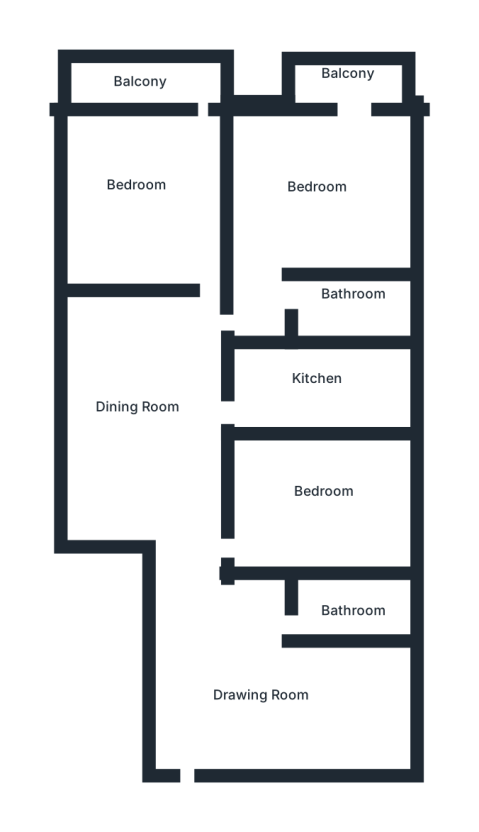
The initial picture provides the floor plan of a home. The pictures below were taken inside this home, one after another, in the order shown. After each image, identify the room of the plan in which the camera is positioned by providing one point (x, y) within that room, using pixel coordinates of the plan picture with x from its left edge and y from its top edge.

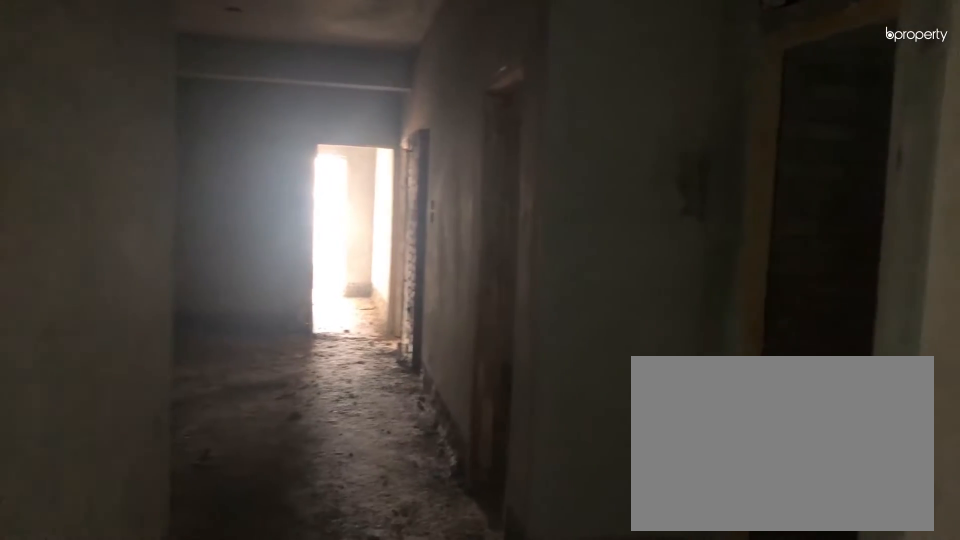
(238, 692)
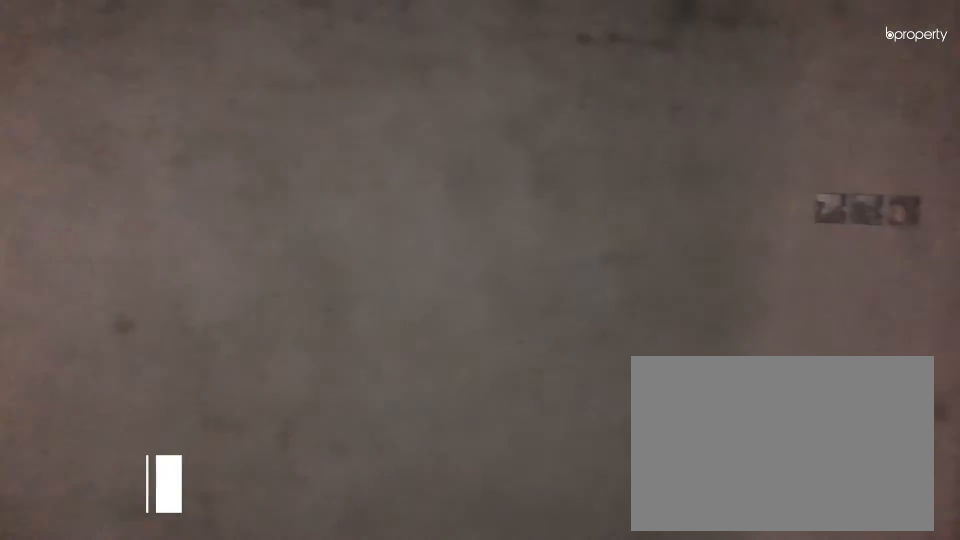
(238, 692)
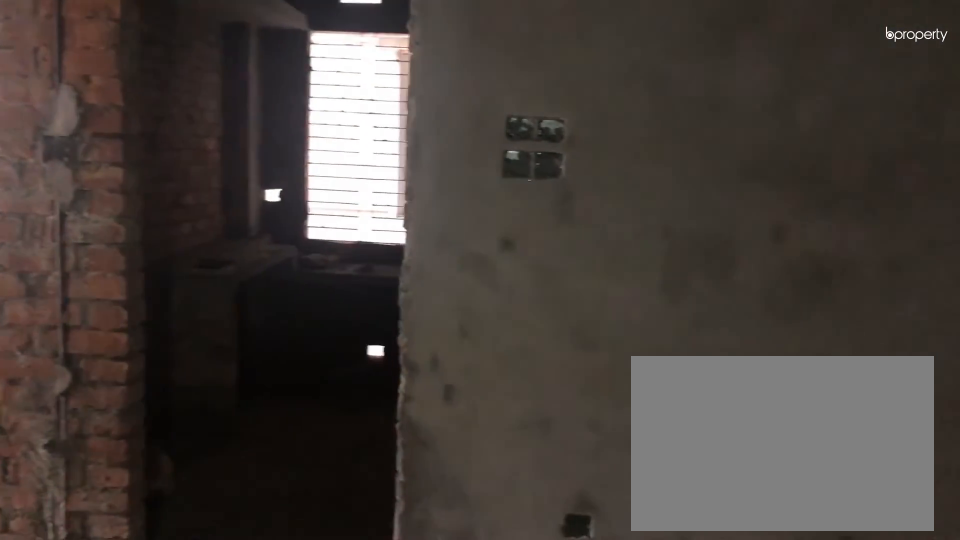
(153, 409)
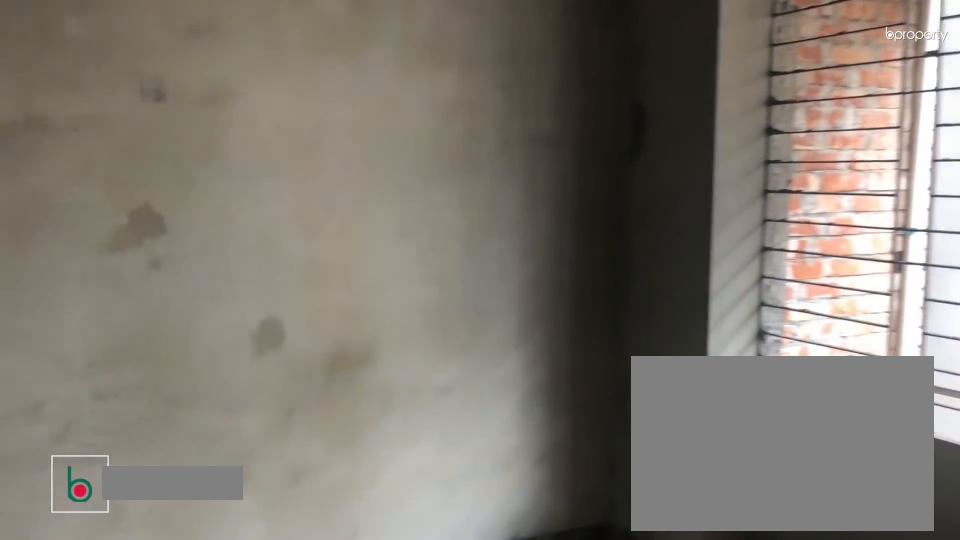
(158, 180)
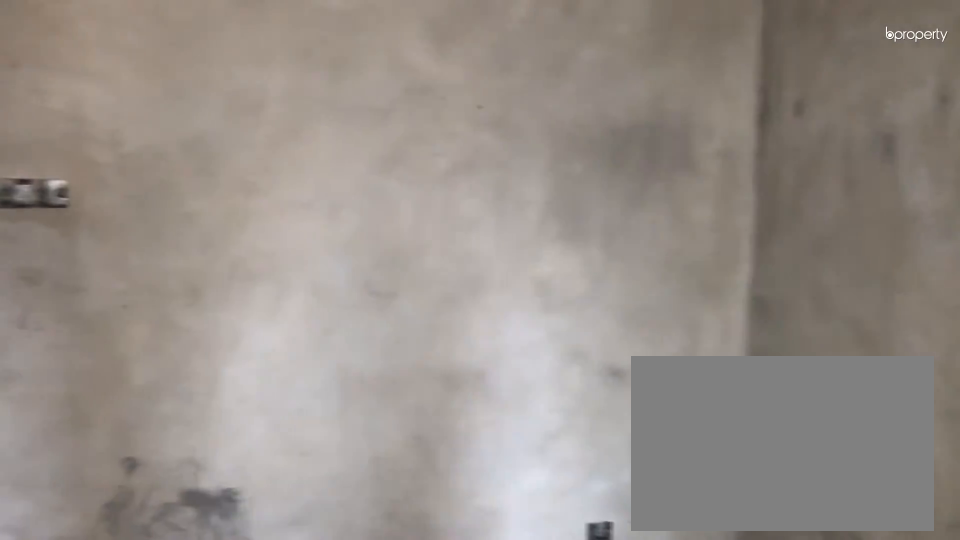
(158, 180)
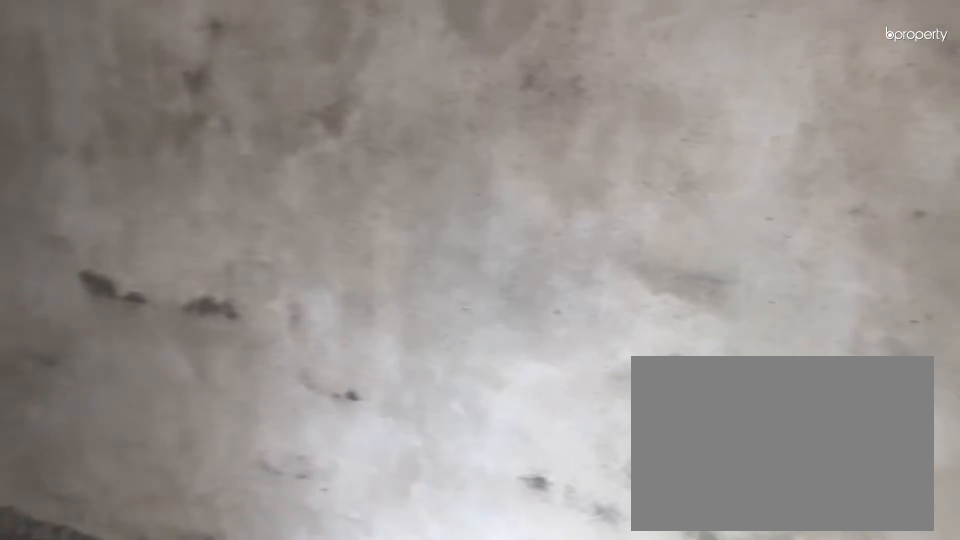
(338, 165)
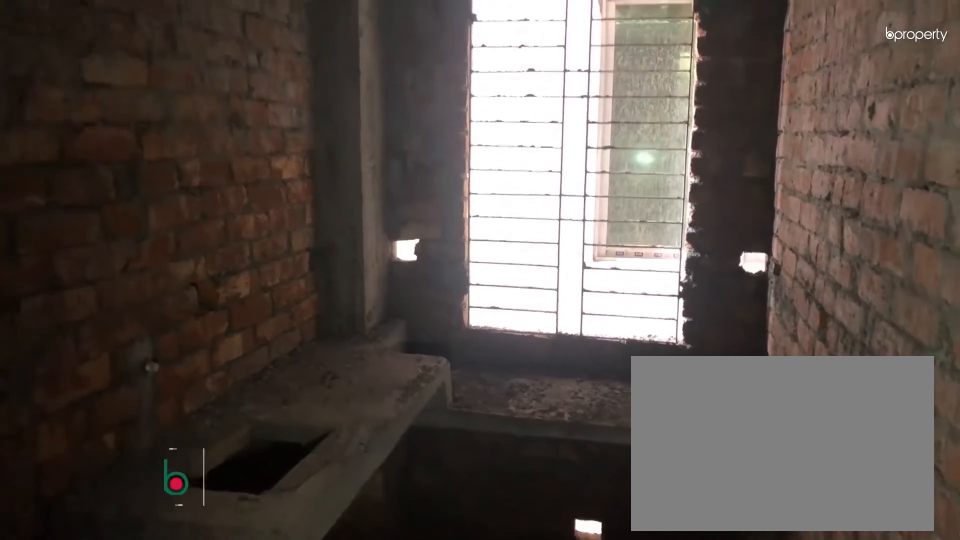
(320, 401)
